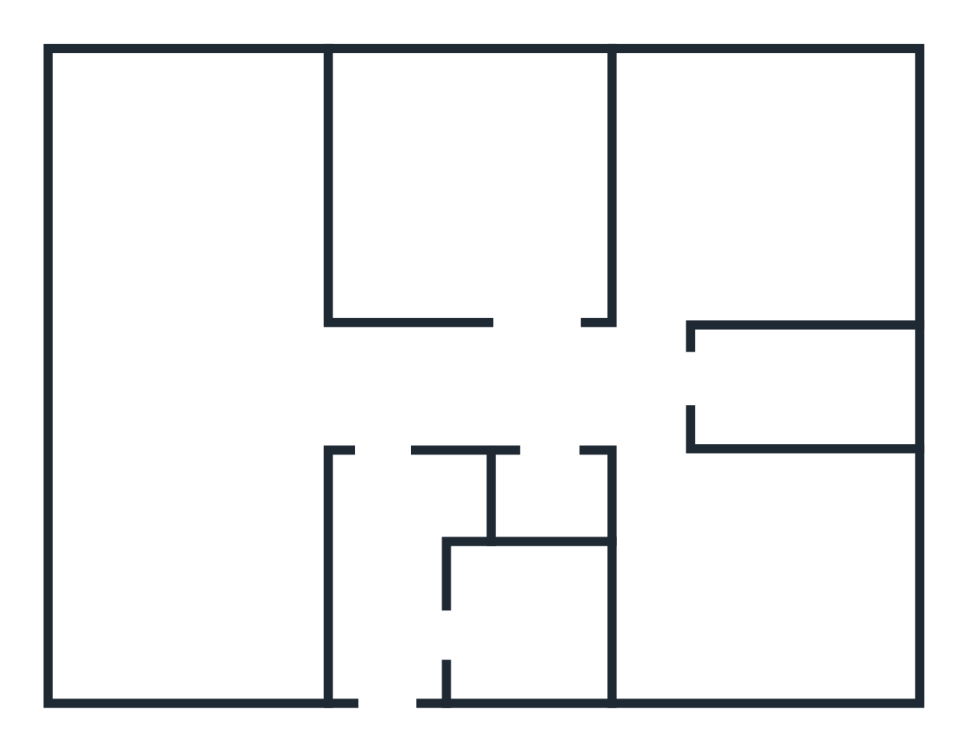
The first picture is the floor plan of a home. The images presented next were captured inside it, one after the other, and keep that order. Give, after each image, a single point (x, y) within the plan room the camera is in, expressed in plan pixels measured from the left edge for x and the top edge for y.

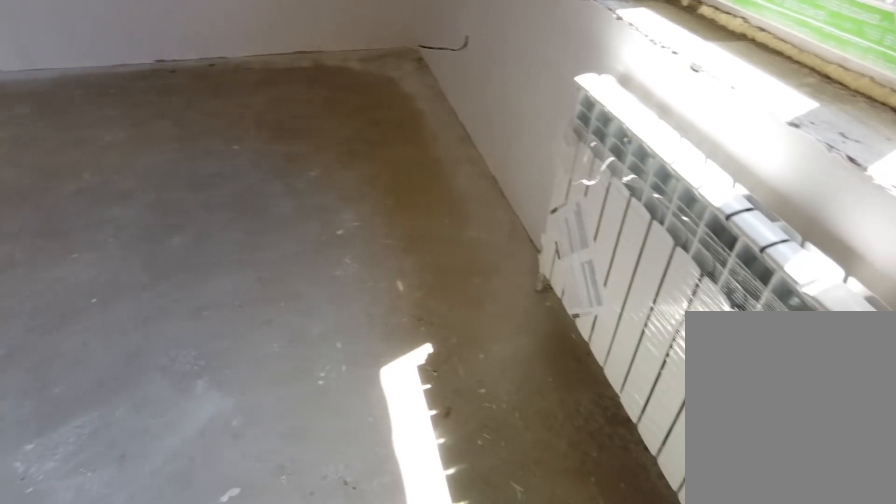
(700, 607)
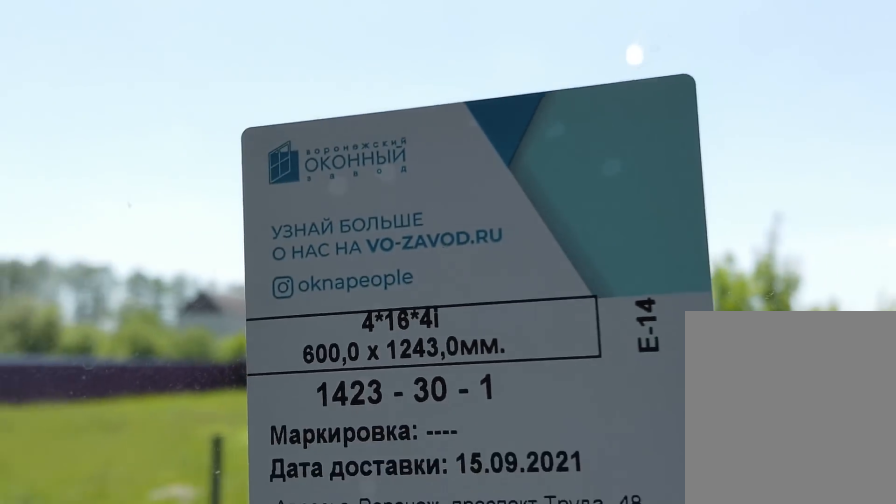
(700, 607)
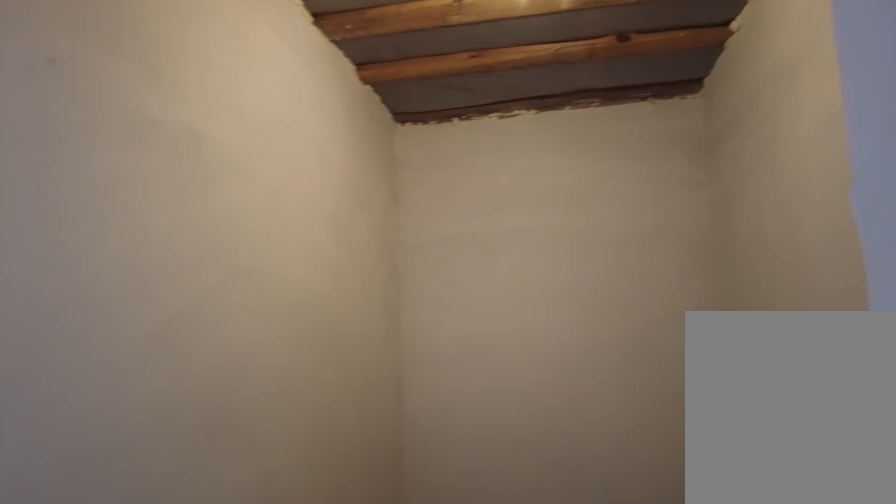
(651, 396)
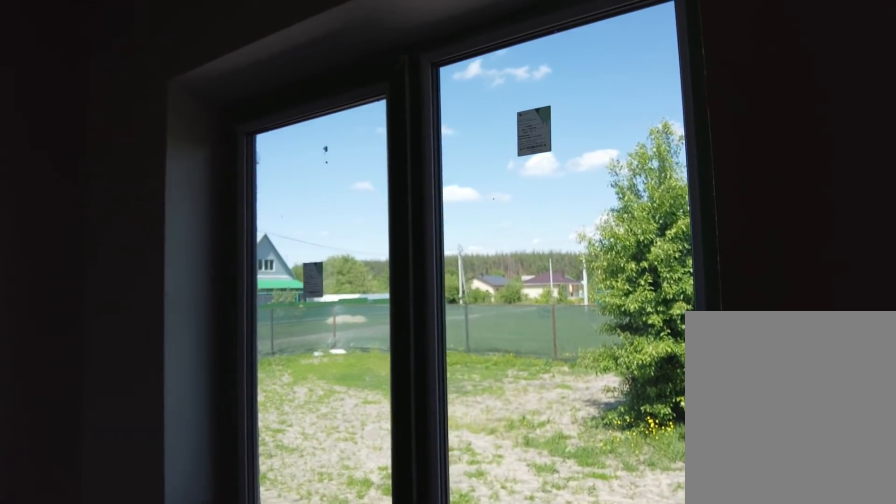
(674, 266)
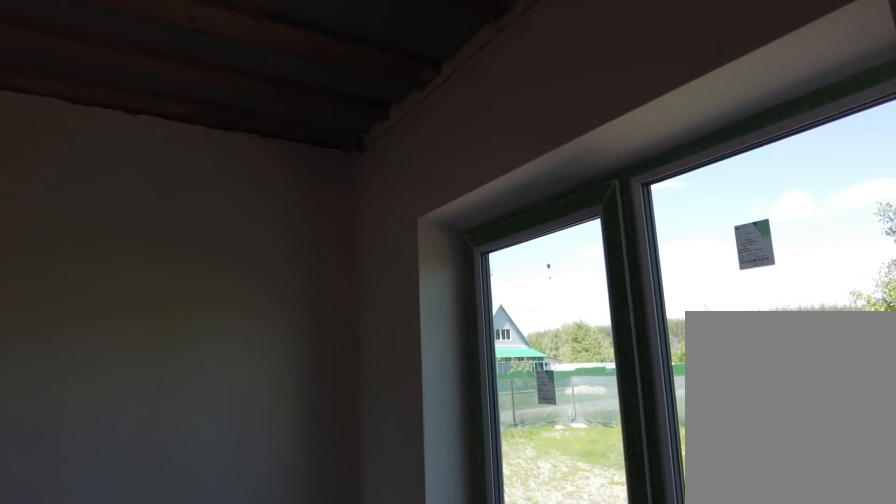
(674, 266)
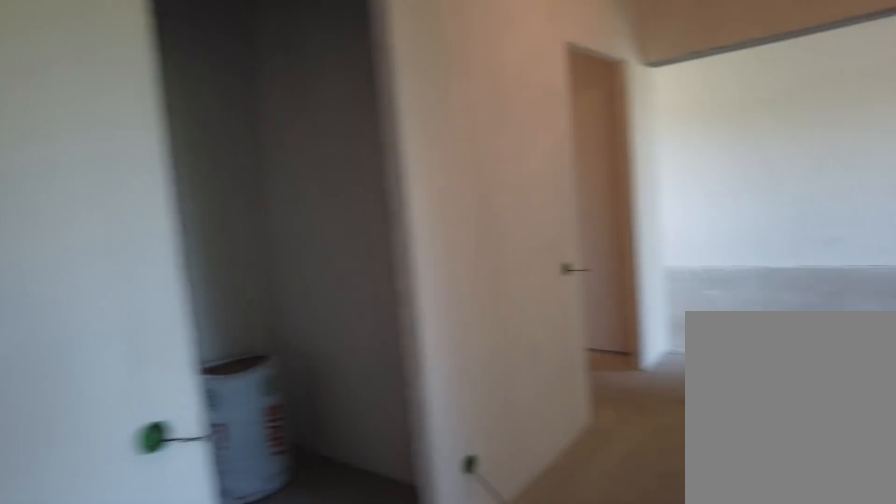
(638, 383)
